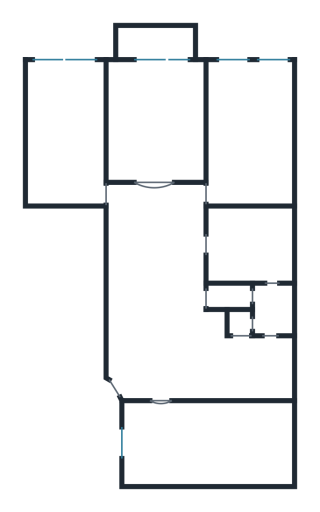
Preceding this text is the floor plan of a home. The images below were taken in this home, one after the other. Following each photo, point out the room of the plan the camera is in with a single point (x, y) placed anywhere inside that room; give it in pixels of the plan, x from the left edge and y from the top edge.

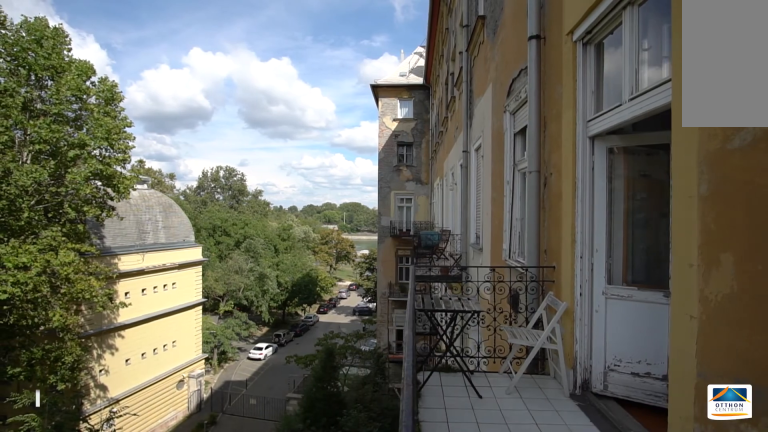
(157, 43)
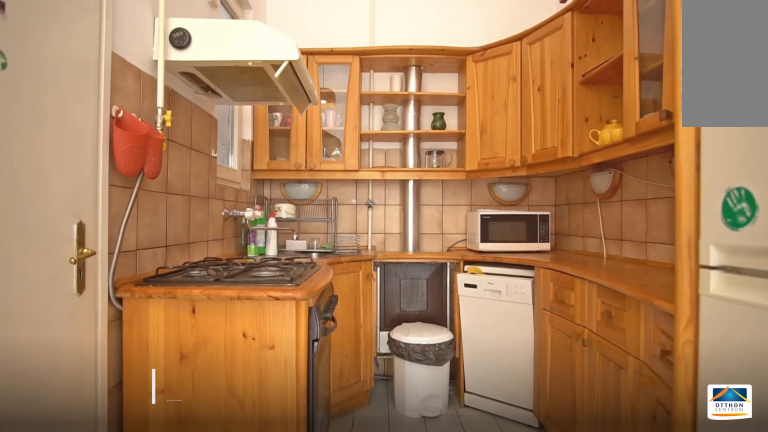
(276, 372)
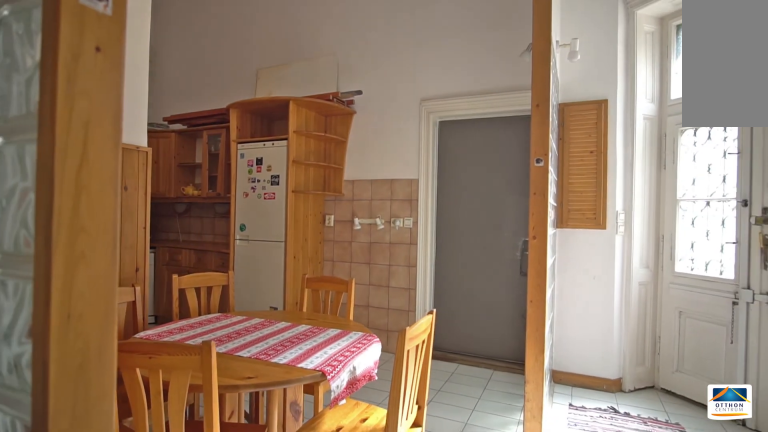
(196, 371)
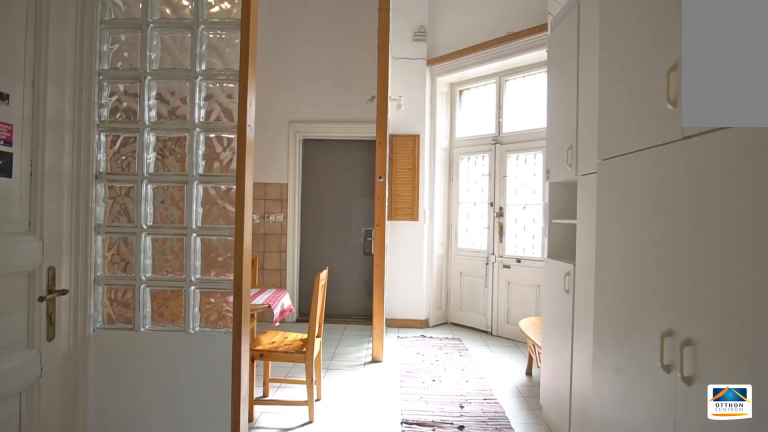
(161, 306)
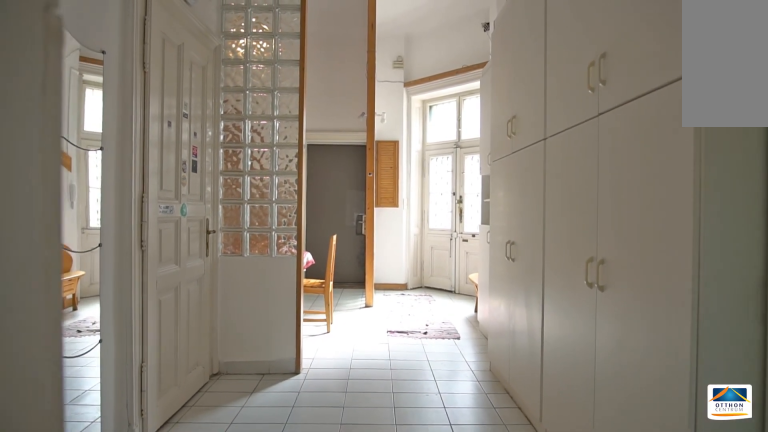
(160, 306)
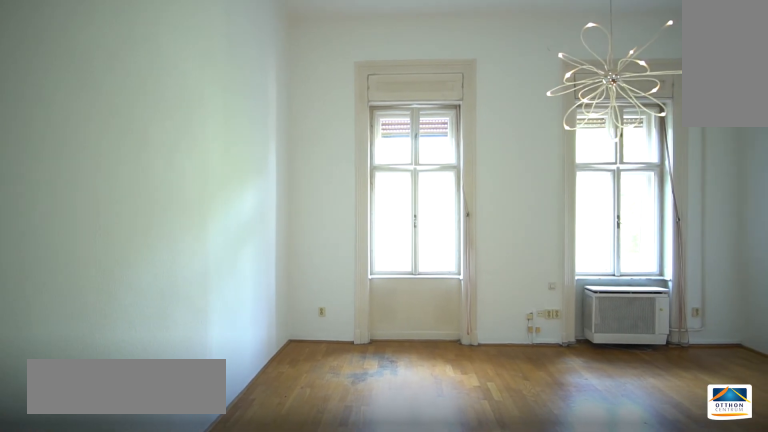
(69, 136)
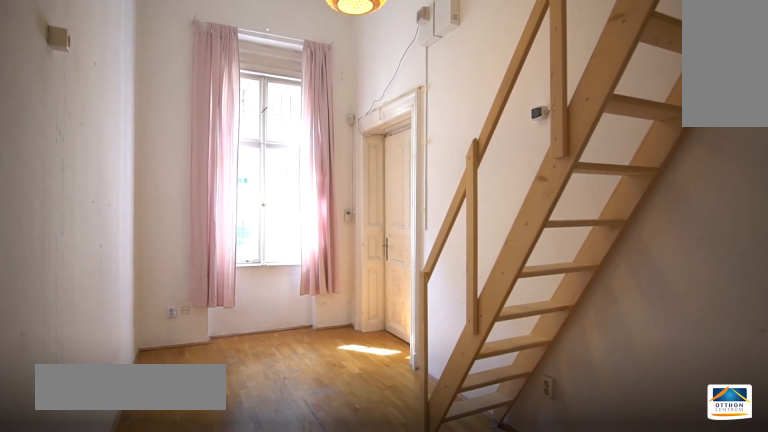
(198, 447)
